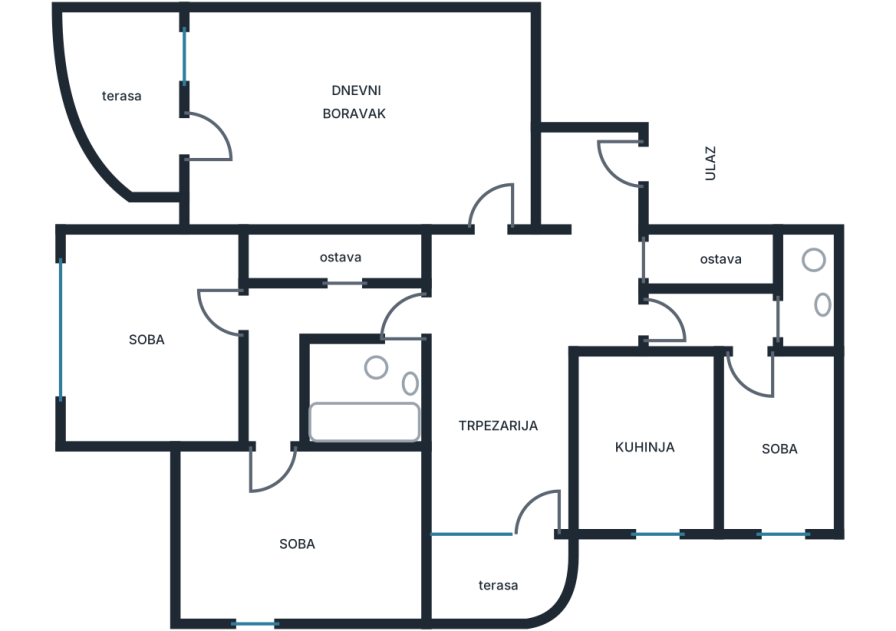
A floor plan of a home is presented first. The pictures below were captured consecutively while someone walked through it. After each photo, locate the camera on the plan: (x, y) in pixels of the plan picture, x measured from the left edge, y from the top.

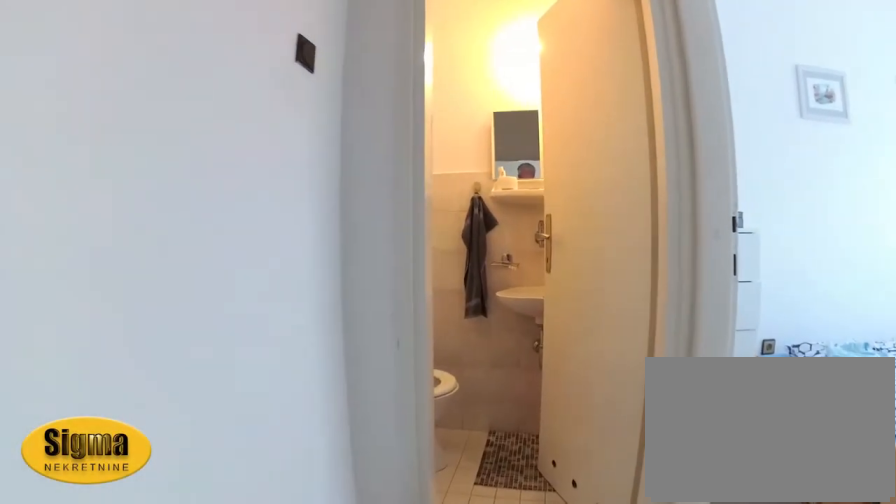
(685, 323)
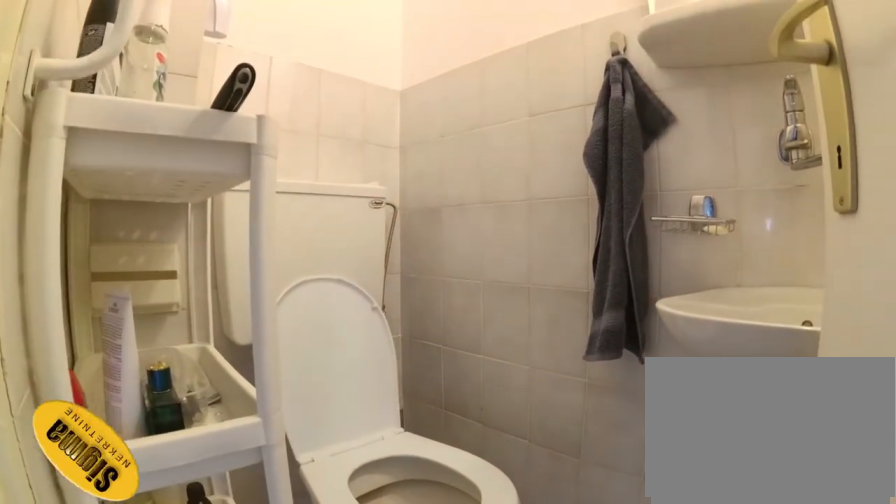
(771, 337)
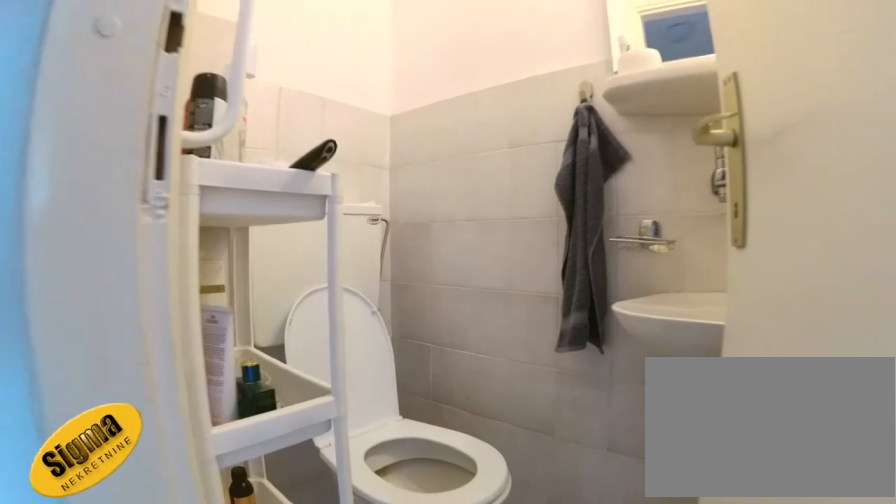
(750, 333)
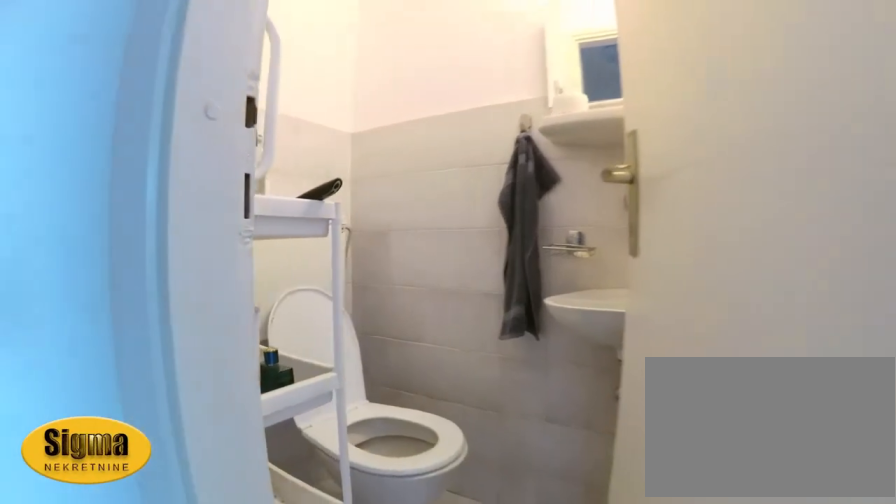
(736, 329)
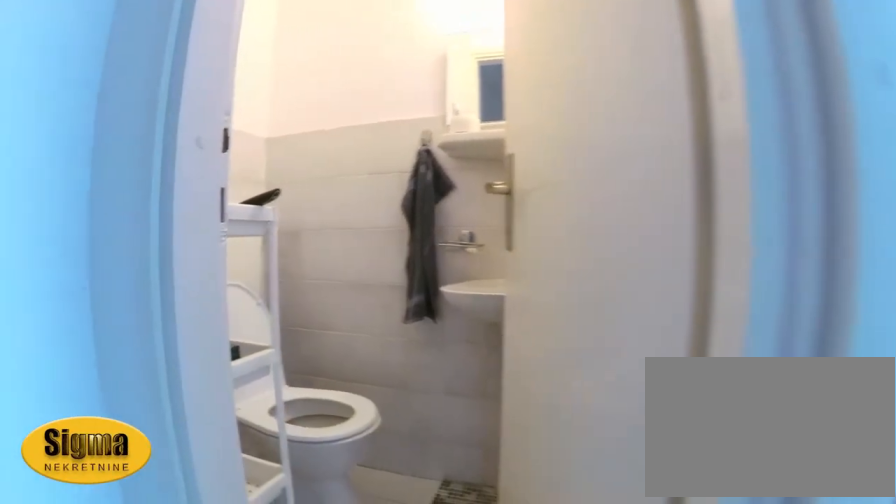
(723, 328)
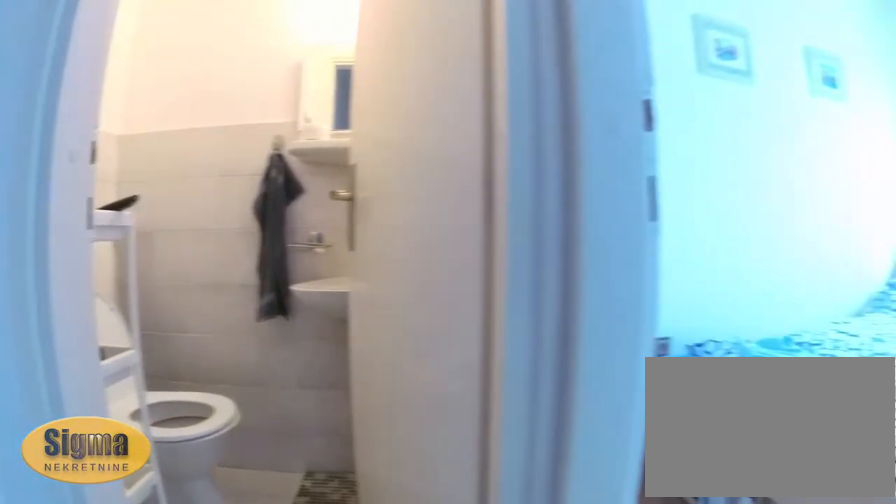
(714, 329)
